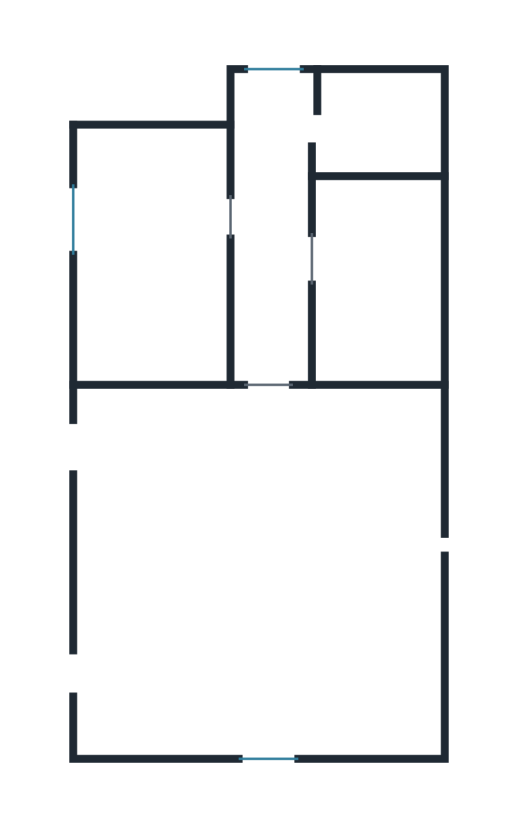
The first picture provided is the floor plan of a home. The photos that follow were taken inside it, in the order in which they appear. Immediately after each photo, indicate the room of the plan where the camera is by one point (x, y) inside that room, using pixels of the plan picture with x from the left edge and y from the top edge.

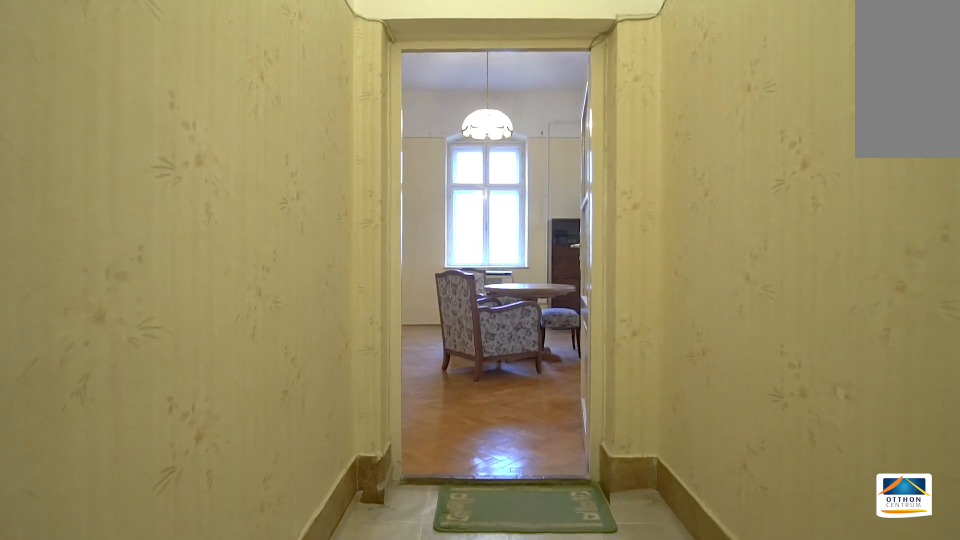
(273, 262)
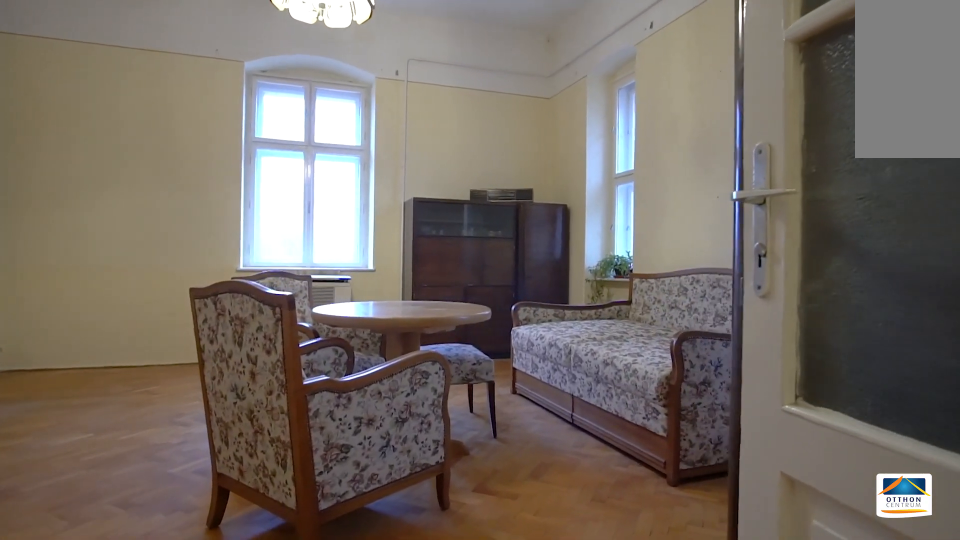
(274, 263)
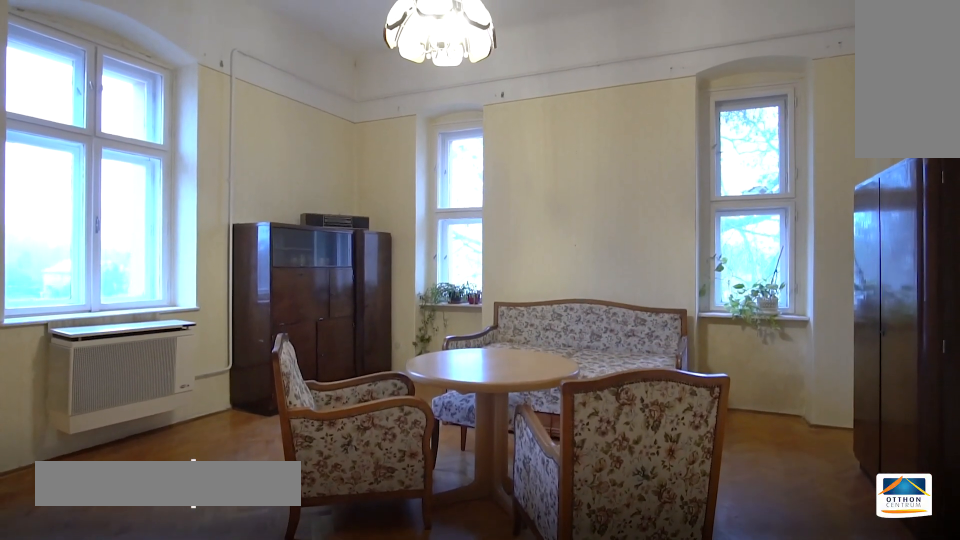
(282, 579)
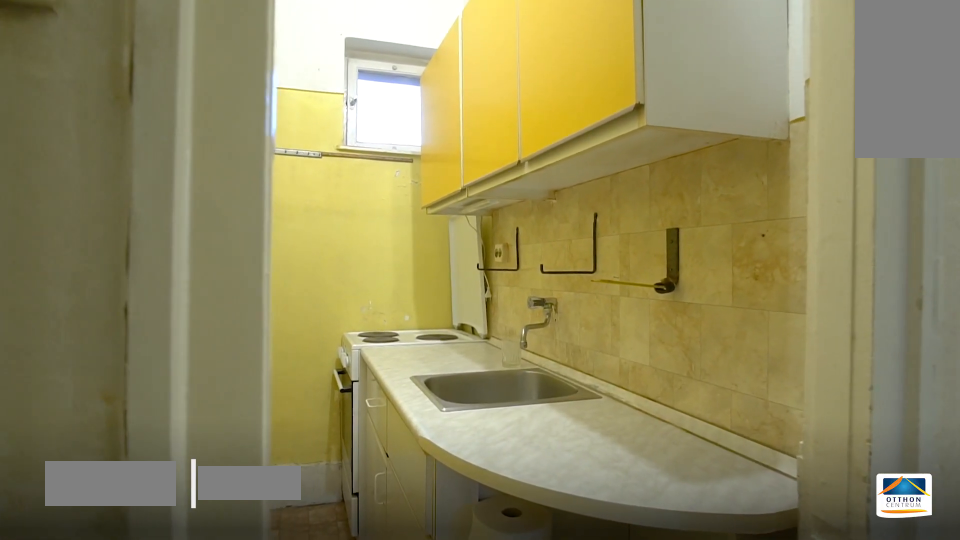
(382, 119)
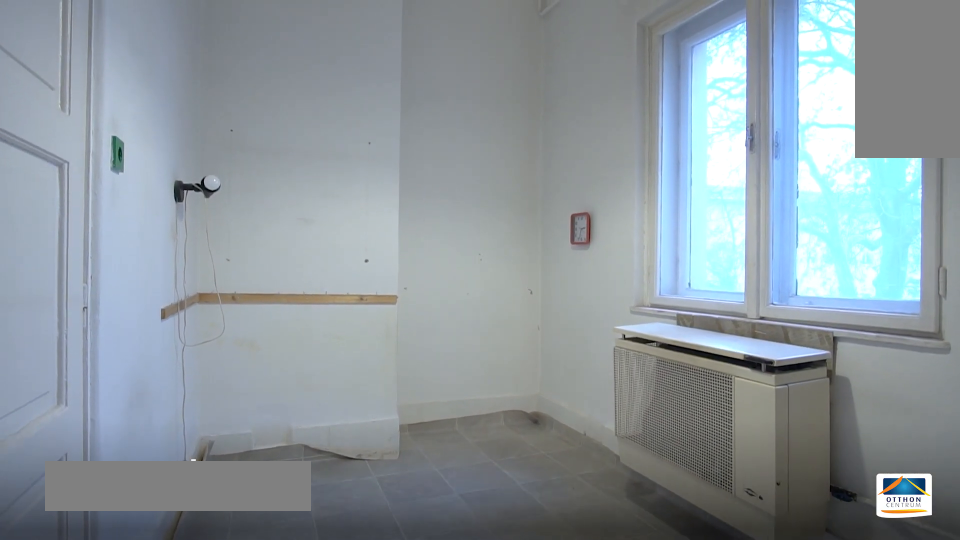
(149, 271)
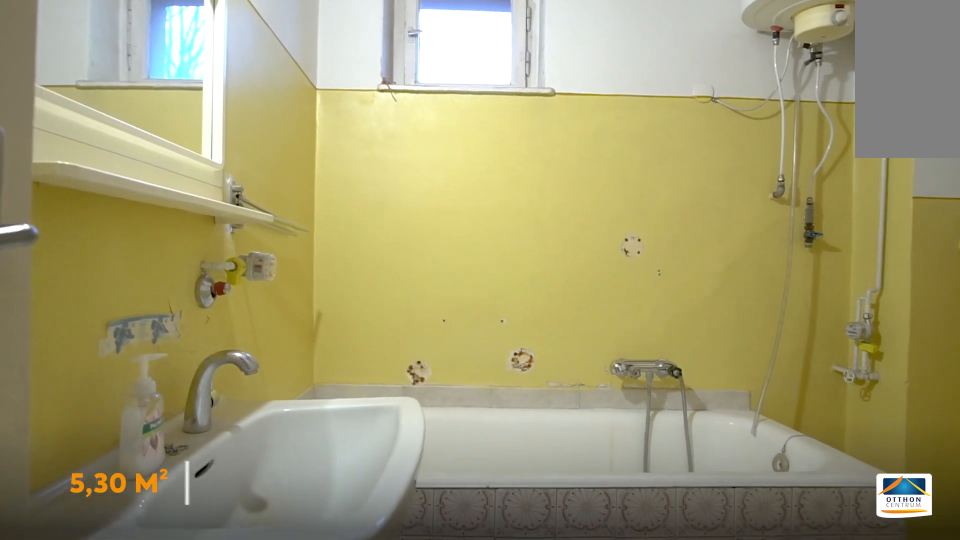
(374, 278)
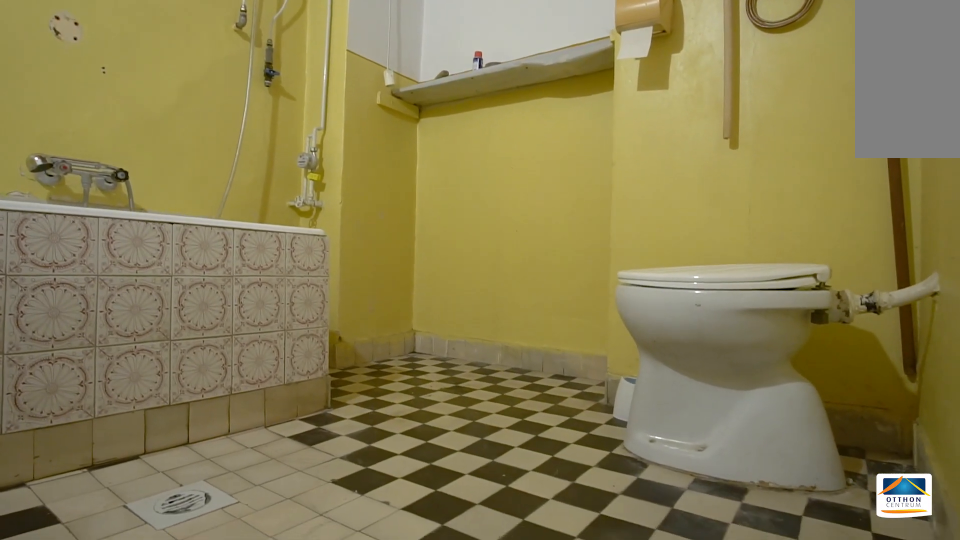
(373, 278)
